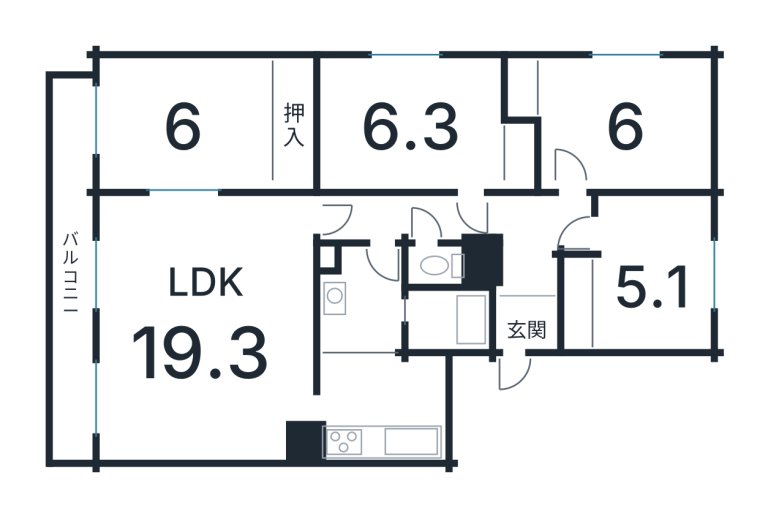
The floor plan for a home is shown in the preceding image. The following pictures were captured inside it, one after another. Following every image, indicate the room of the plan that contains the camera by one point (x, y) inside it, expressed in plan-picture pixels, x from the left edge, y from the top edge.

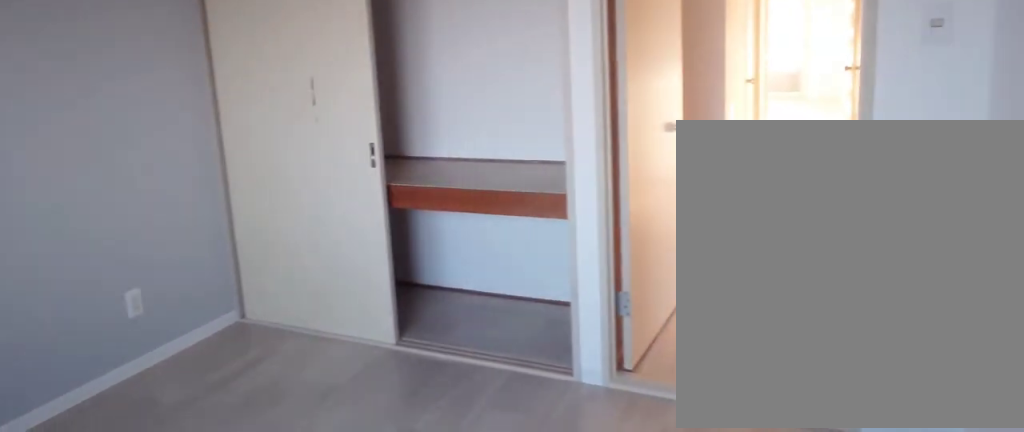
(643, 286)
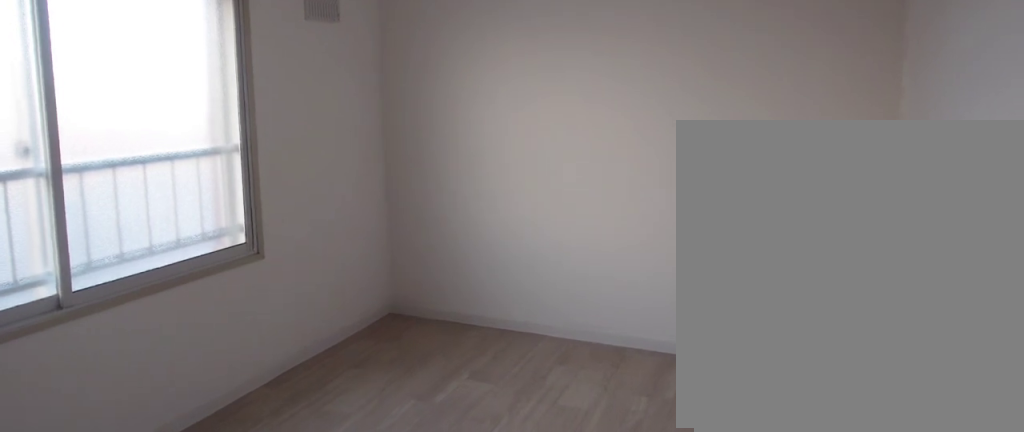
(616, 132)
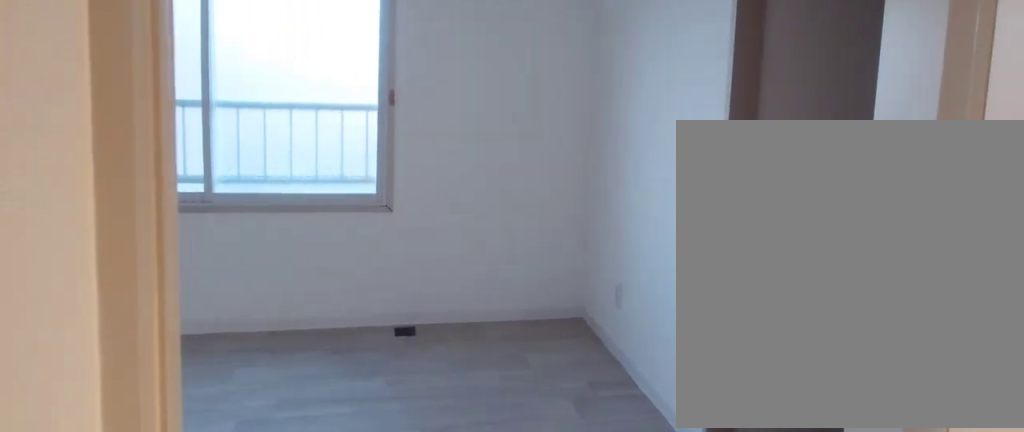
(397, 132)
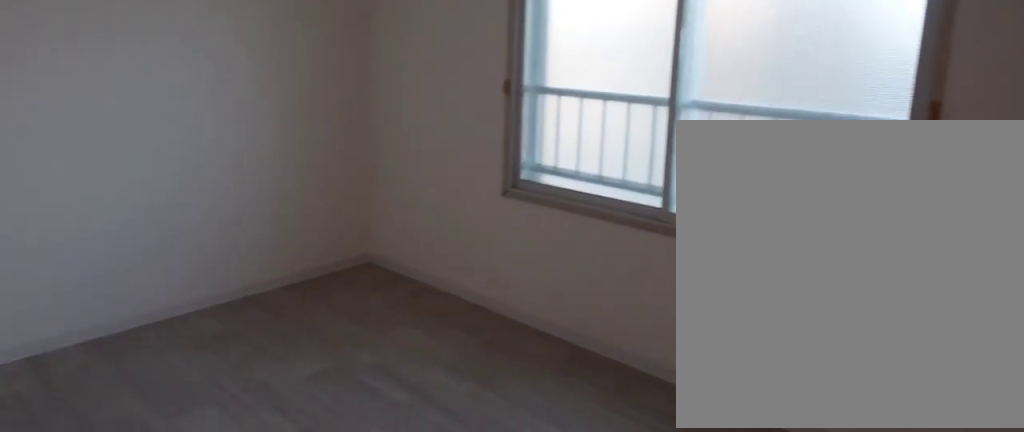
(397, 132)
